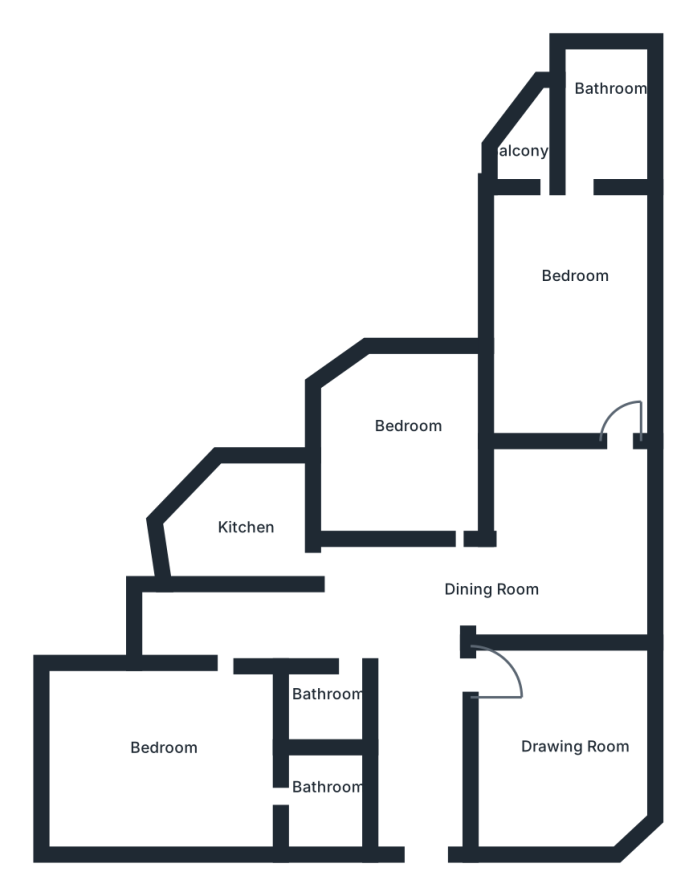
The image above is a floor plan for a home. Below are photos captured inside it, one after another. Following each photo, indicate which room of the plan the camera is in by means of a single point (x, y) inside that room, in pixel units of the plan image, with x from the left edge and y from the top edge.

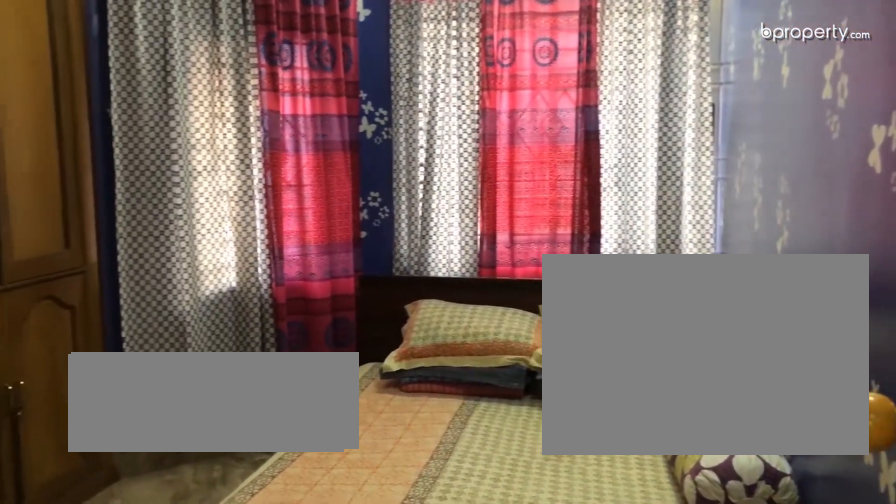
(410, 445)
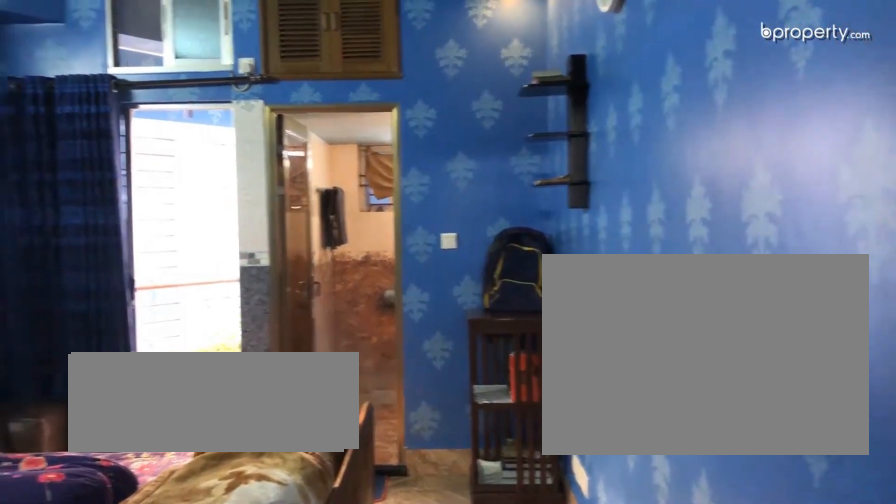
(579, 292)
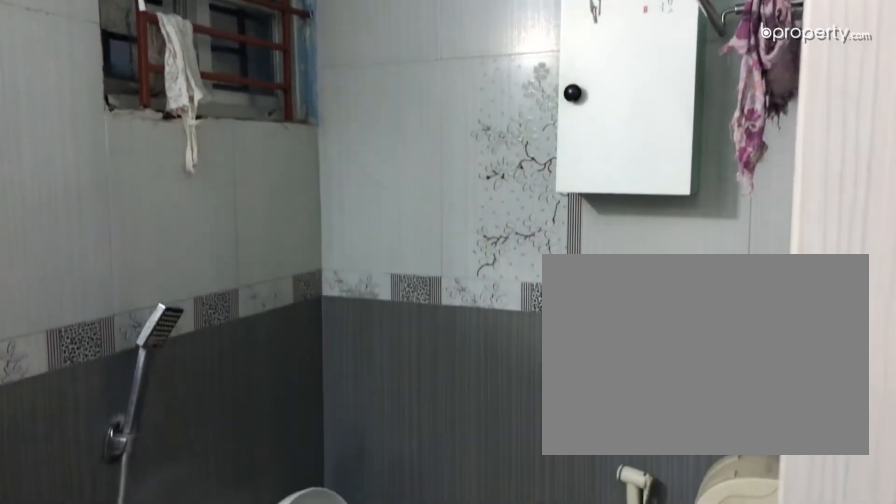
(332, 792)
